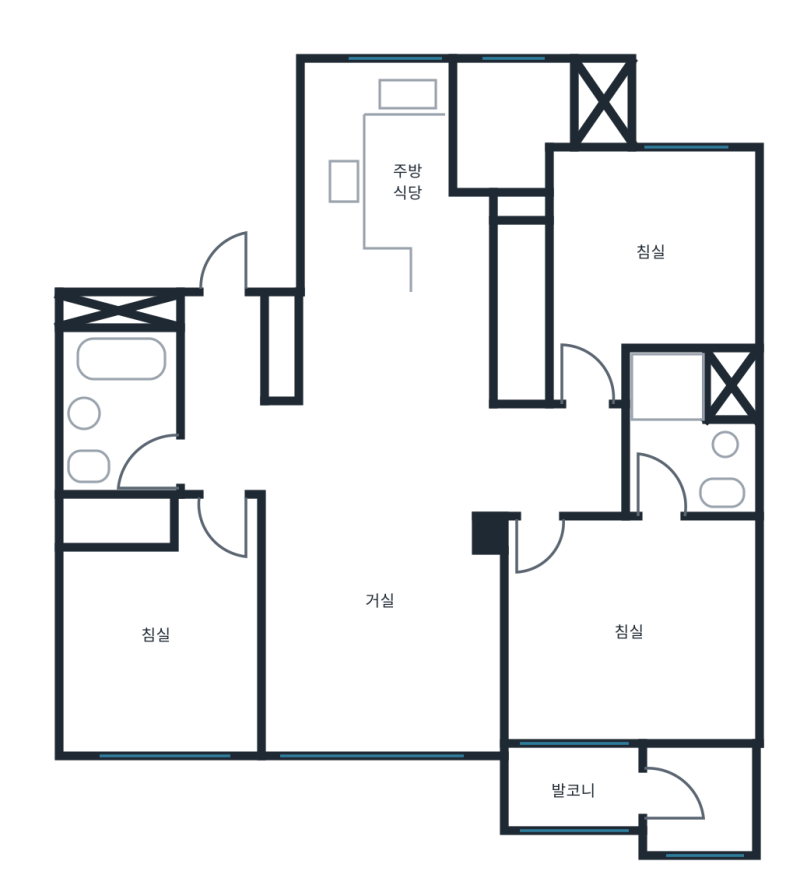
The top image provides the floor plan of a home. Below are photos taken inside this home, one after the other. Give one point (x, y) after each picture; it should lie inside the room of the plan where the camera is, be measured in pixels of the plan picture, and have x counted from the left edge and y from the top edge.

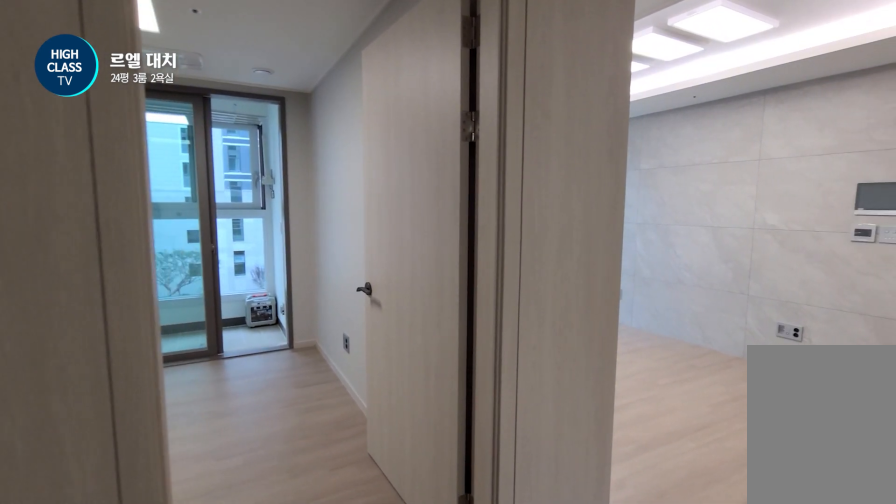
(564, 461)
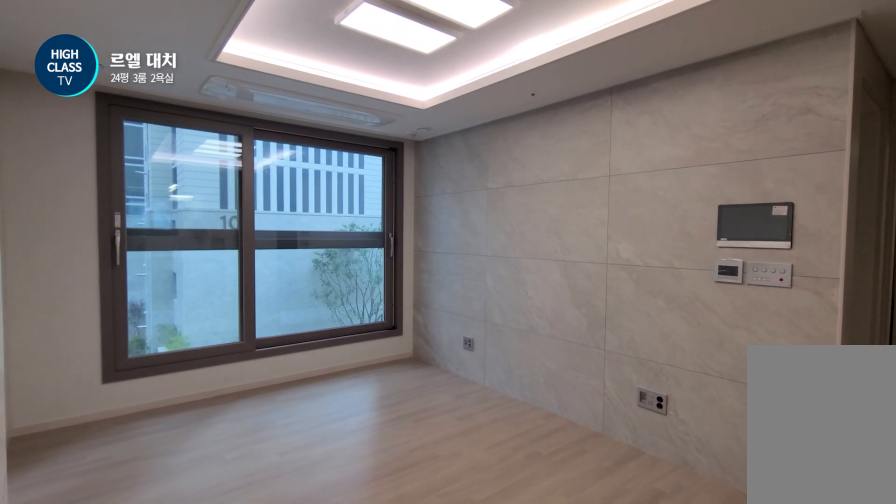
(381, 578)
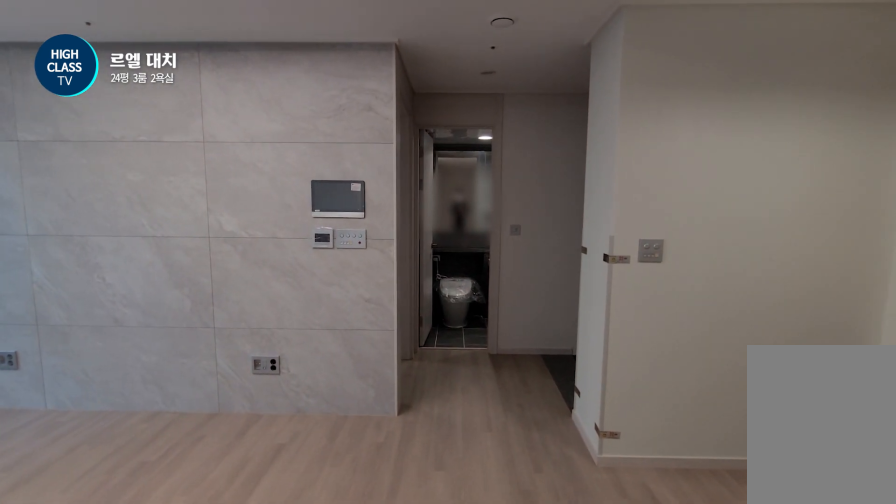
(381, 578)
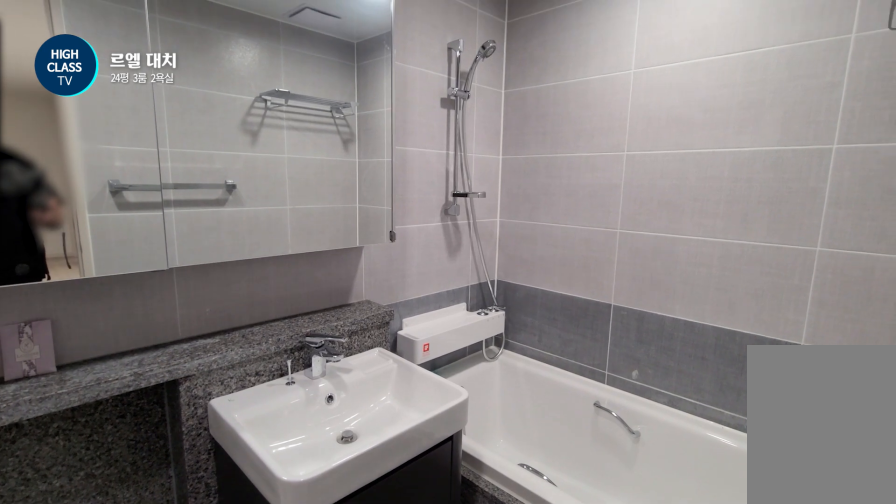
(116, 411)
